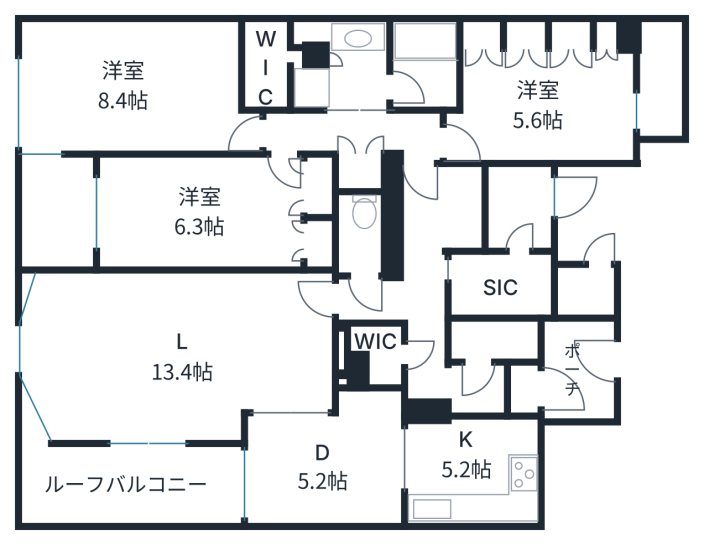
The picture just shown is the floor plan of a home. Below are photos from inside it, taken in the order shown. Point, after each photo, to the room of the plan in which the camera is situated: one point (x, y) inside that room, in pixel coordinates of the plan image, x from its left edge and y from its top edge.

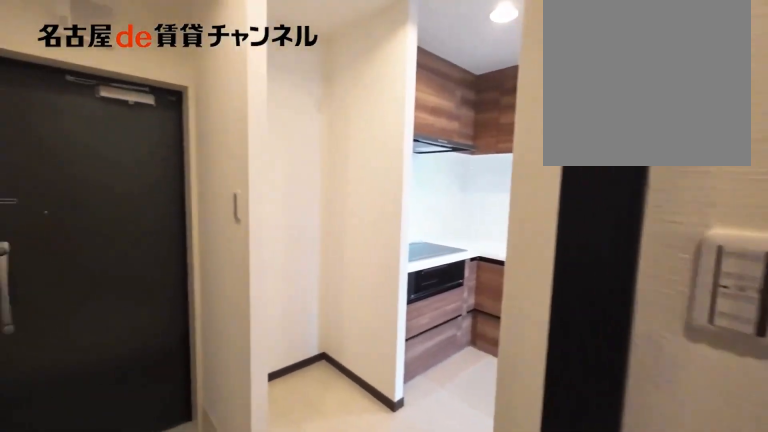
(448, 372)
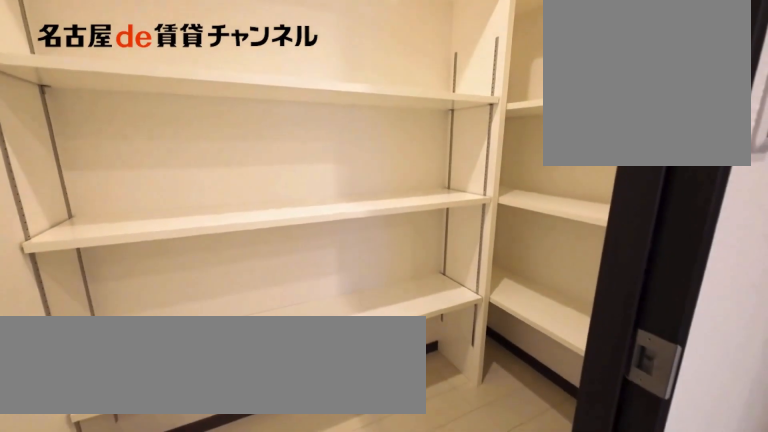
(493, 341)
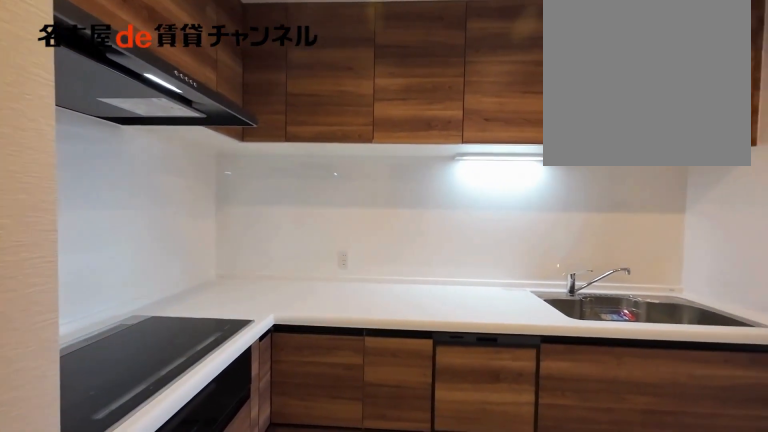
(473, 470)
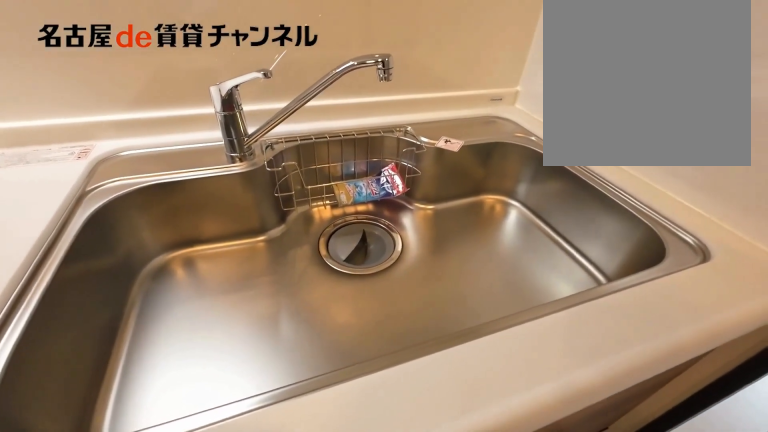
(473, 470)
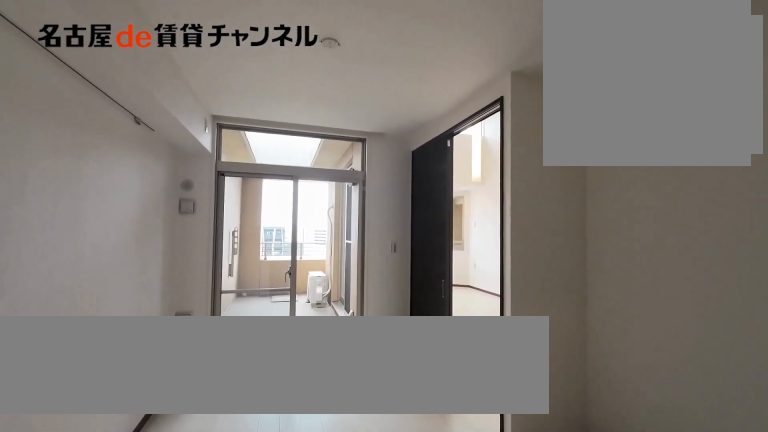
(327, 464)
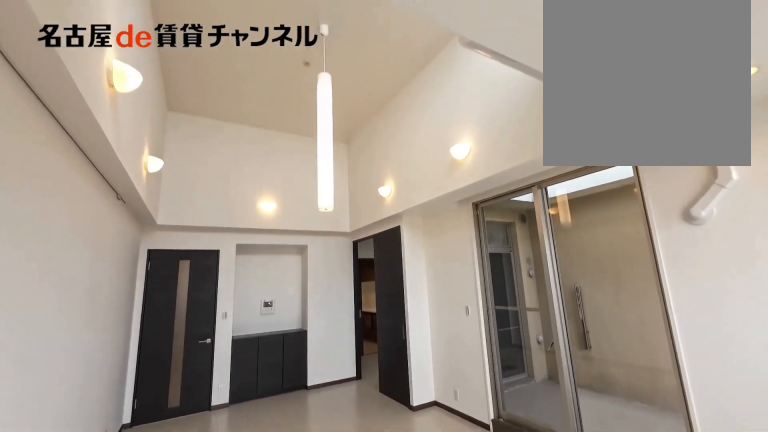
(176, 352)
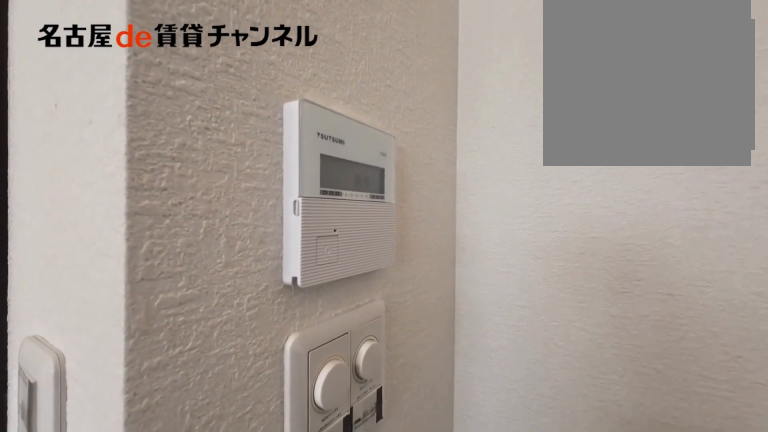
(176, 352)
